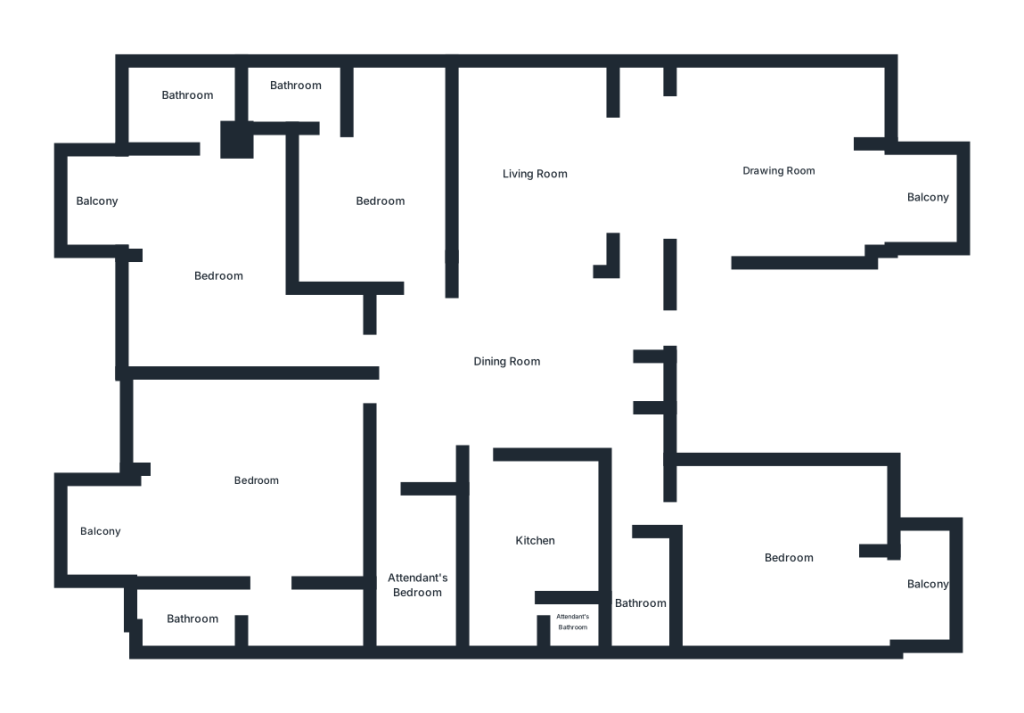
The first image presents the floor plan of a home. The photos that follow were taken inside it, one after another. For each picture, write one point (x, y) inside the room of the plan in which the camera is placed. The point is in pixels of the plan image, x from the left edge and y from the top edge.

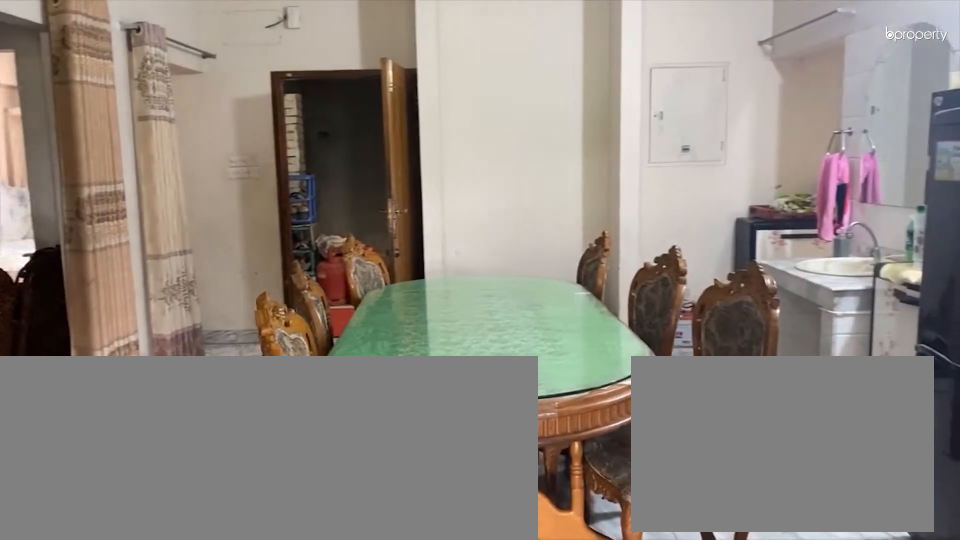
(506, 367)
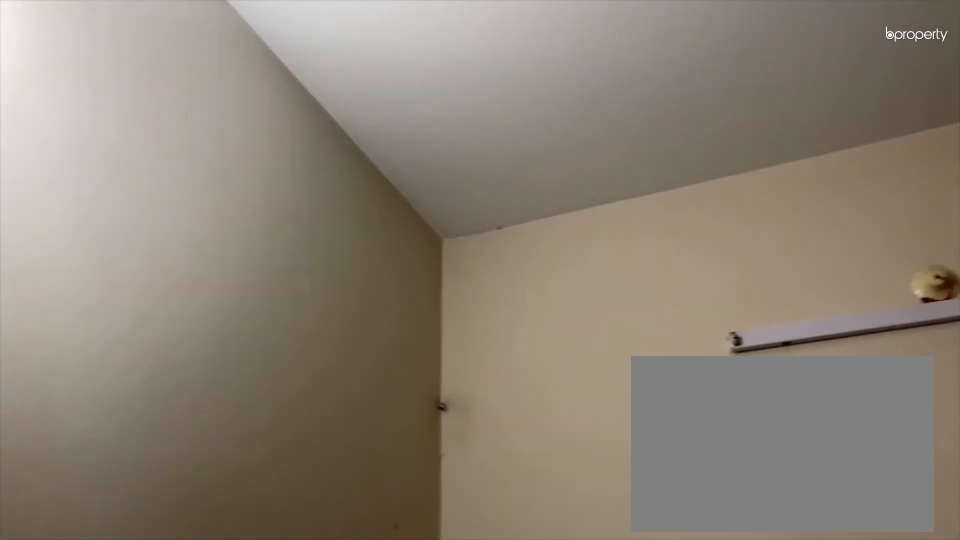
(384, 202)
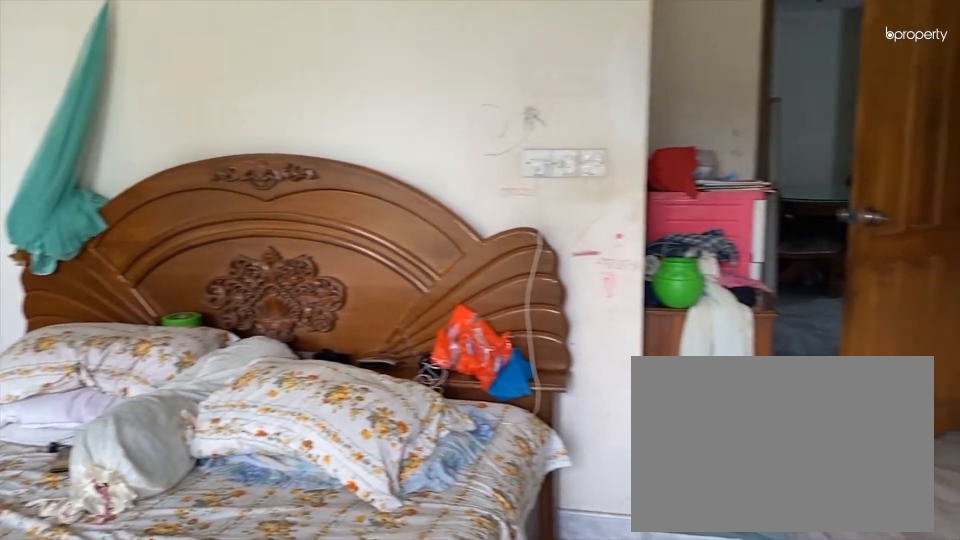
(218, 275)
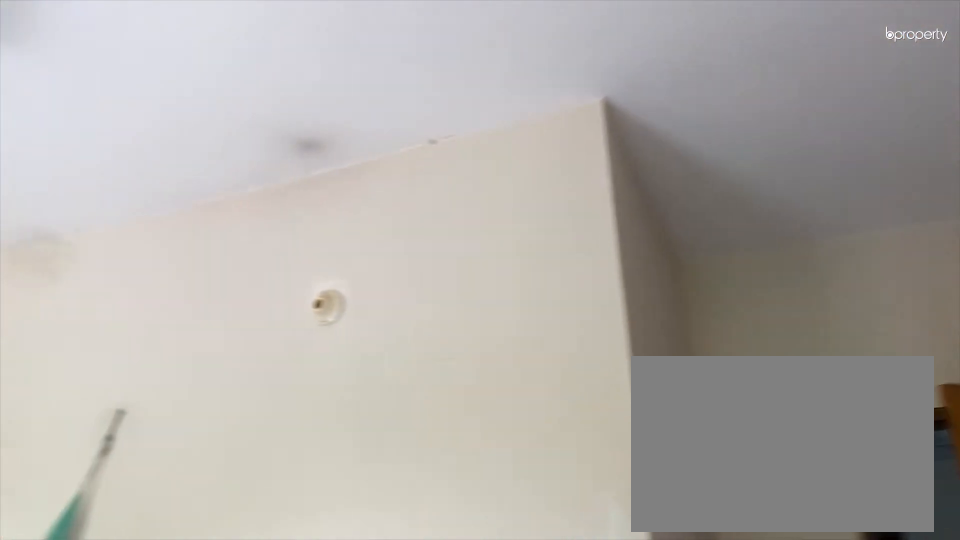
(218, 275)
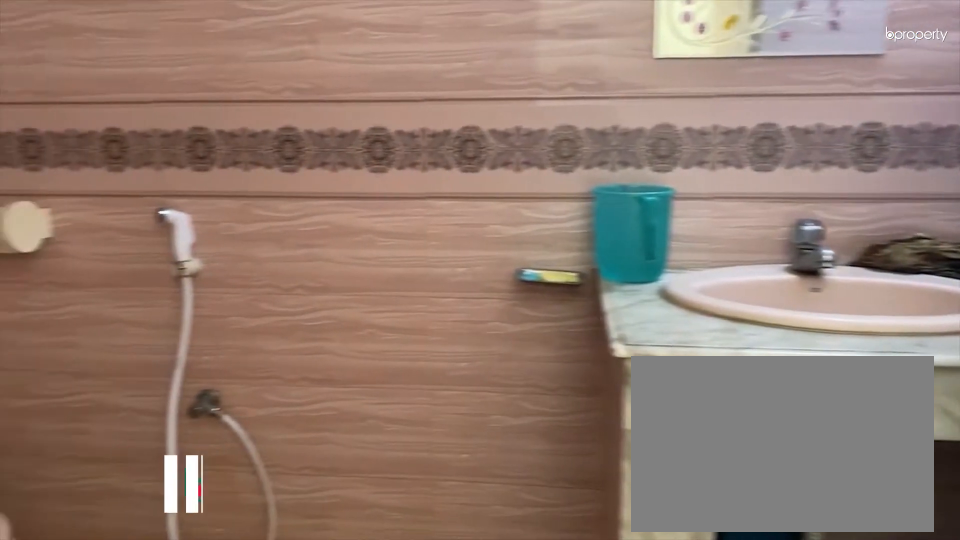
(184, 95)
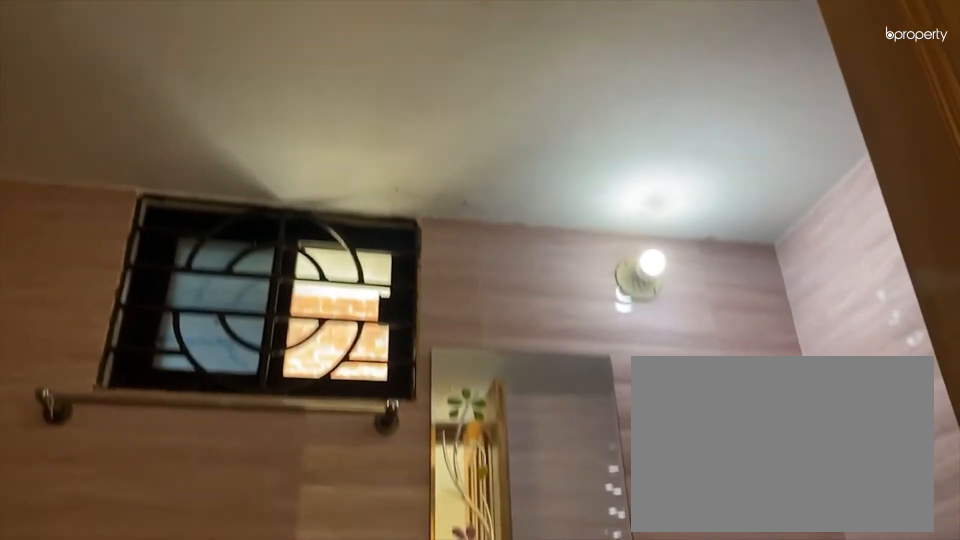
(184, 95)
